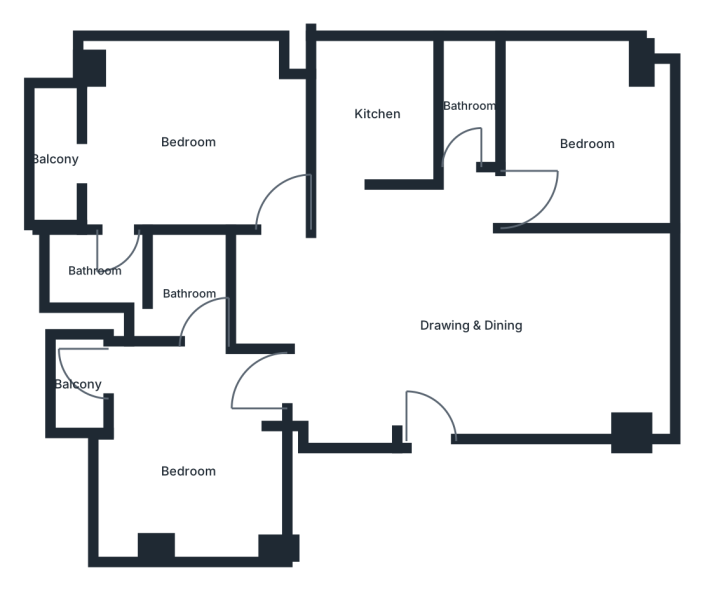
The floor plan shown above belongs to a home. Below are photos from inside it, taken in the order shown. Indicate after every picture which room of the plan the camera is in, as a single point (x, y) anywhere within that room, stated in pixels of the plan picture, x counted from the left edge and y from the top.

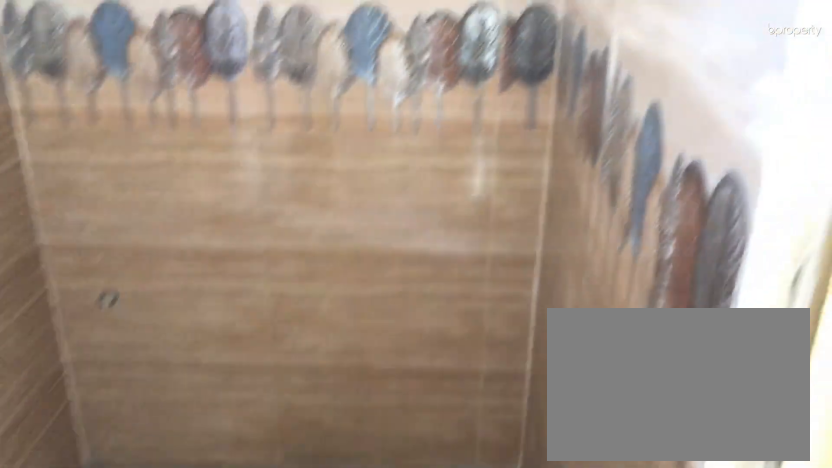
(96, 270)
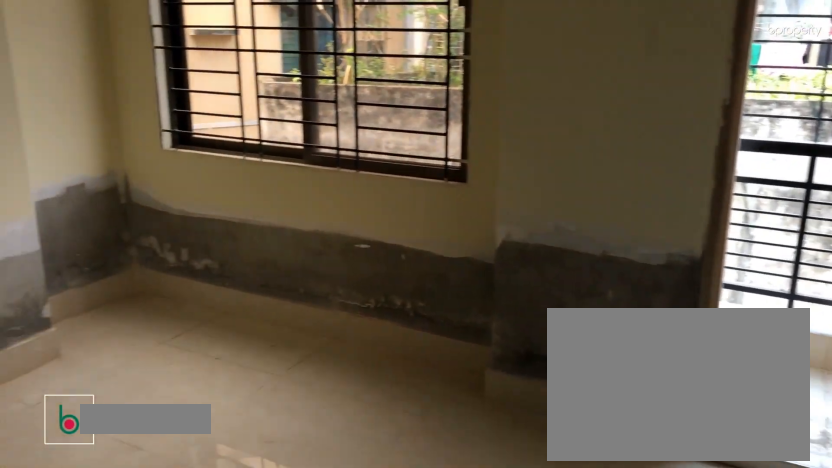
(188, 472)
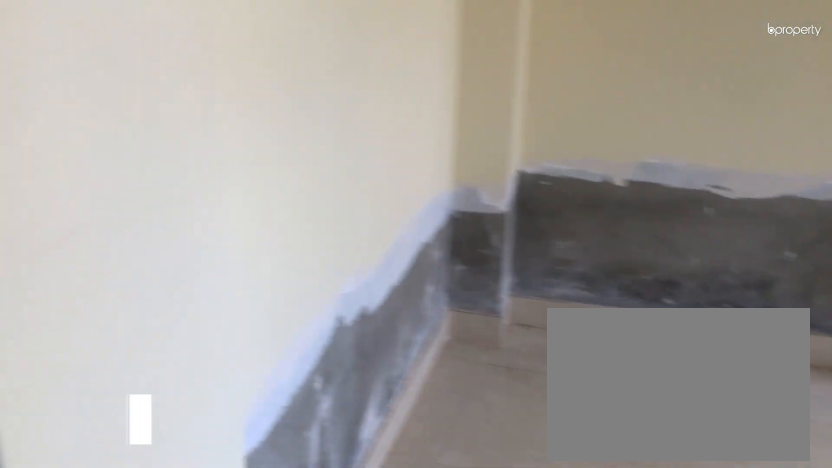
(188, 472)
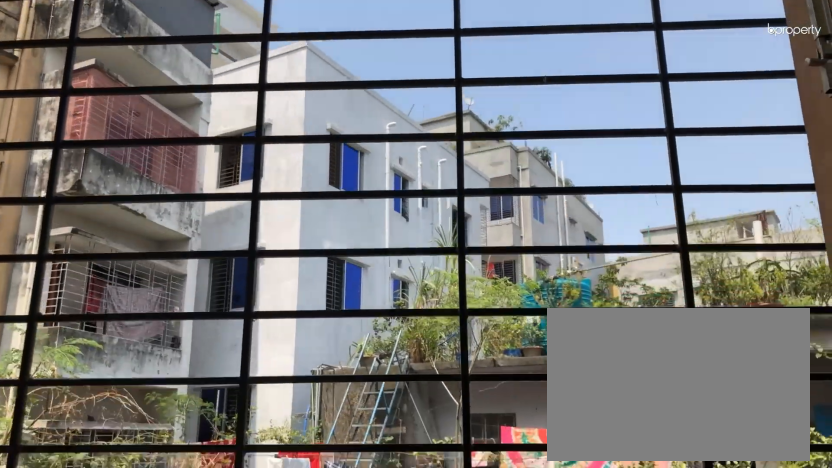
(80, 383)
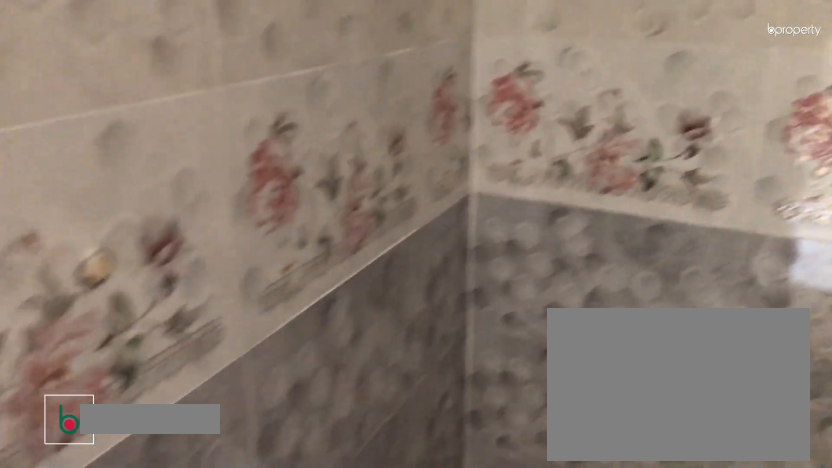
(190, 294)
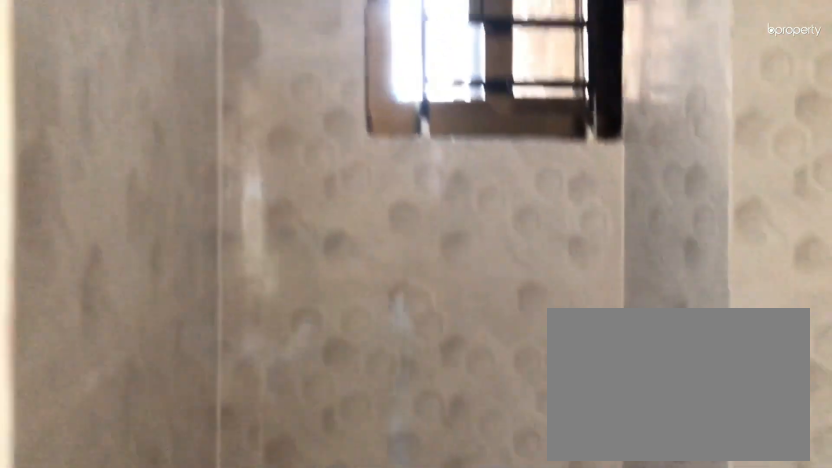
(190, 294)
